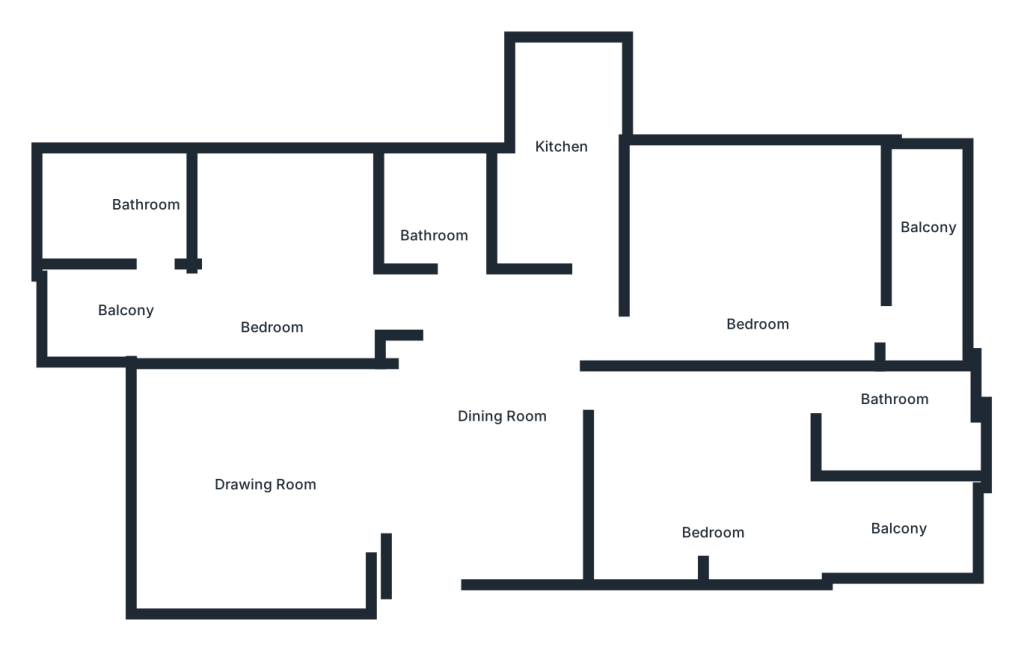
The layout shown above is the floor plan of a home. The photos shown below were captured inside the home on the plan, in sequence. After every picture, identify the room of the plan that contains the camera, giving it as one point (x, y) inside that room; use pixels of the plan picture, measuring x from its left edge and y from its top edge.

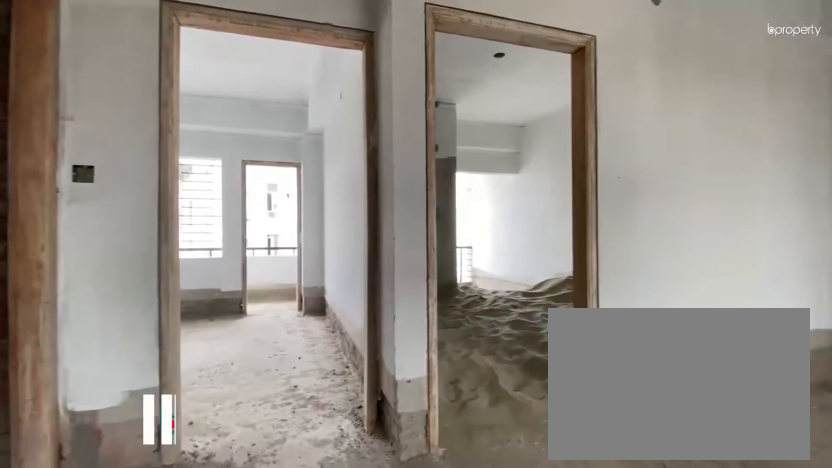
(506, 411)
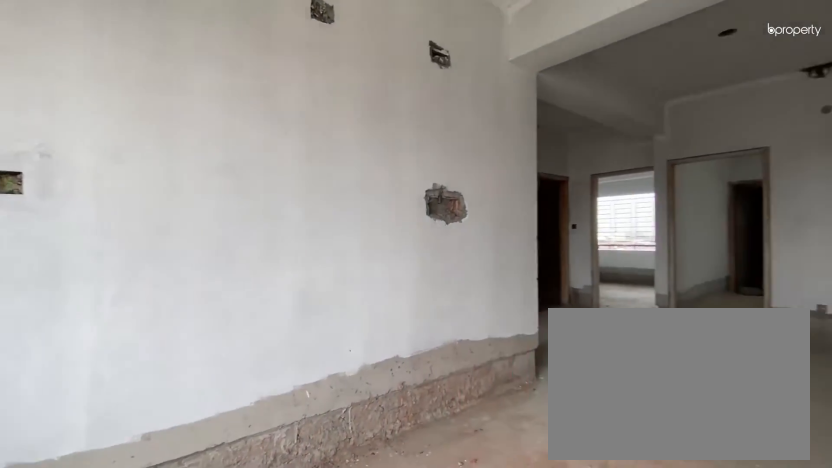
(267, 481)
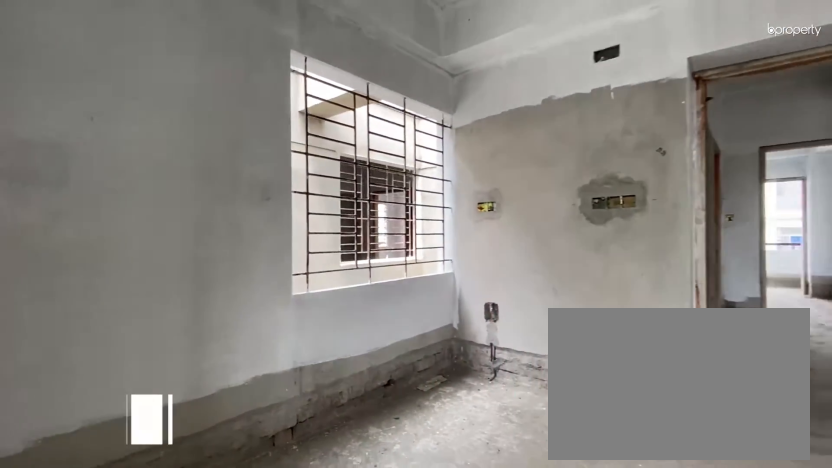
(273, 274)
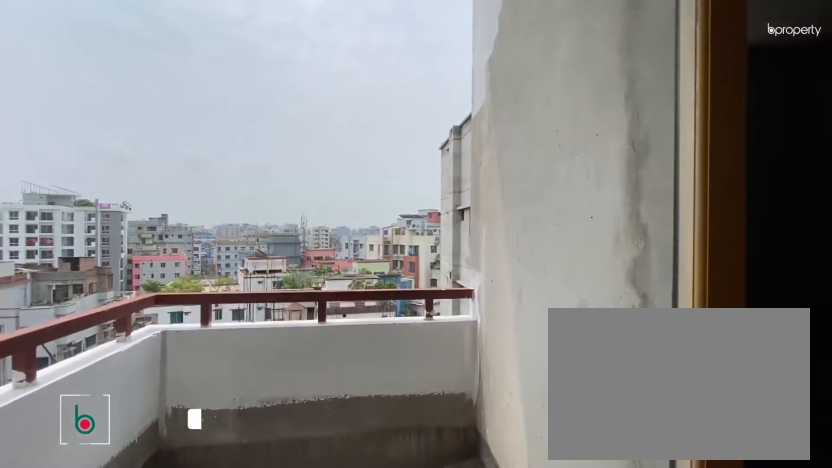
(112, 315)
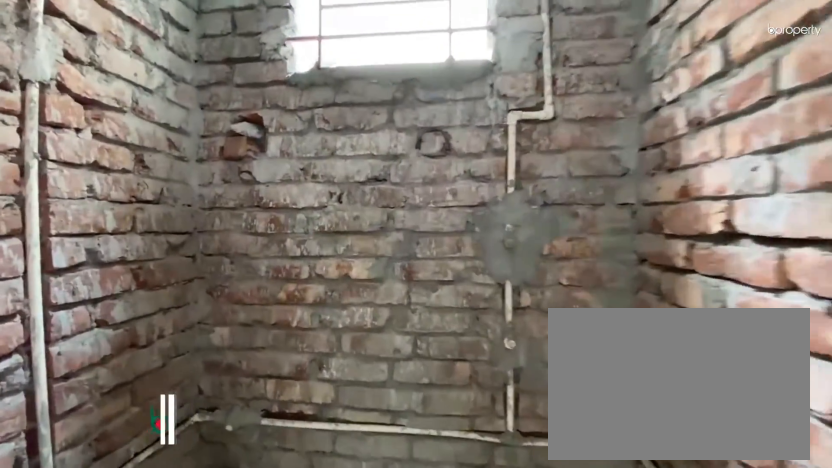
(434, 206)
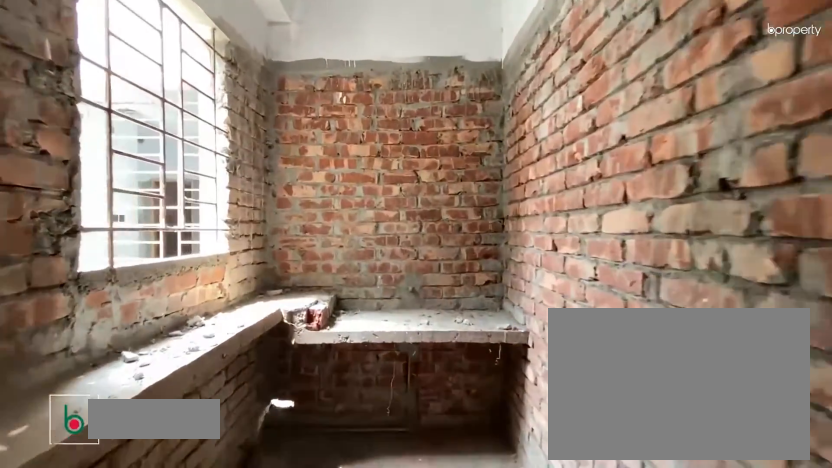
(592, 245)
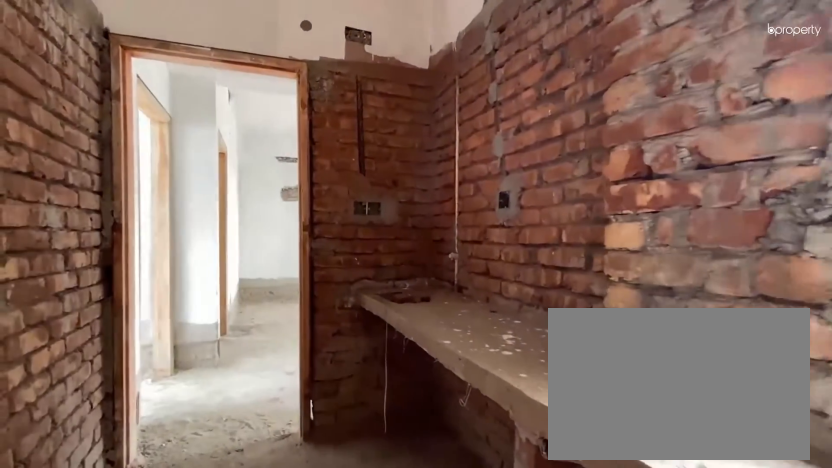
(567, 161)
